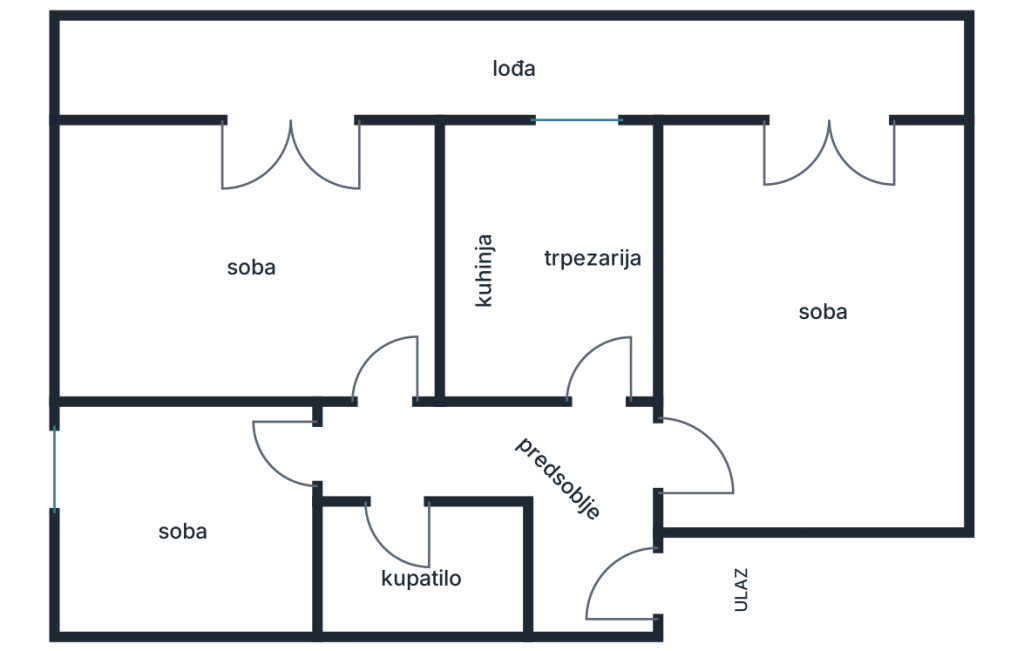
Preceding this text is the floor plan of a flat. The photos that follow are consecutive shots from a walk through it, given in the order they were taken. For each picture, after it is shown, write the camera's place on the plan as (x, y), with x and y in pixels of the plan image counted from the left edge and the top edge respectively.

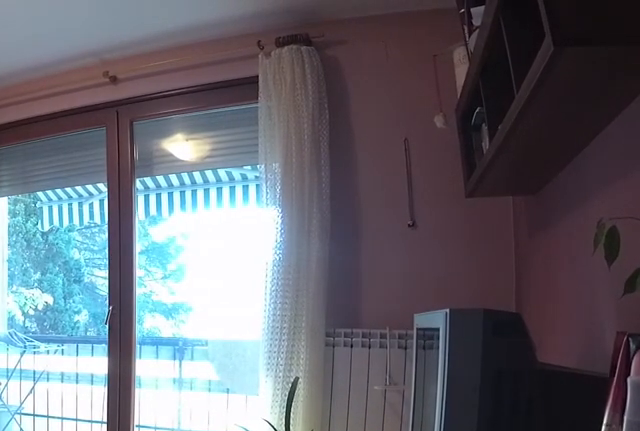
(364, 420)
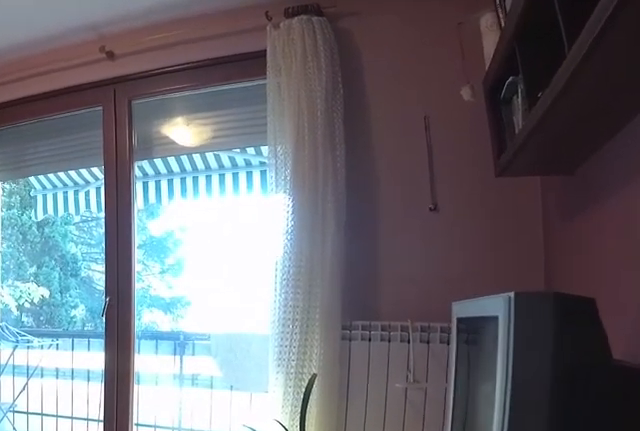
(345, 402)
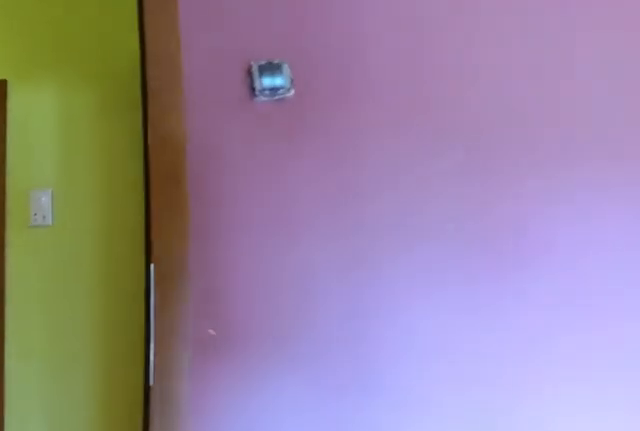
(328, 299)
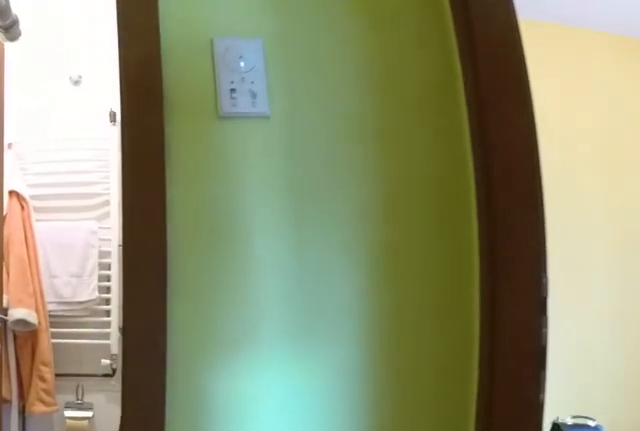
(395, 371)
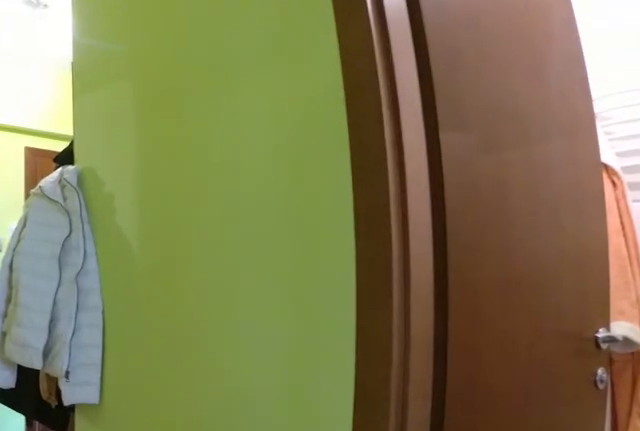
(370, 450)
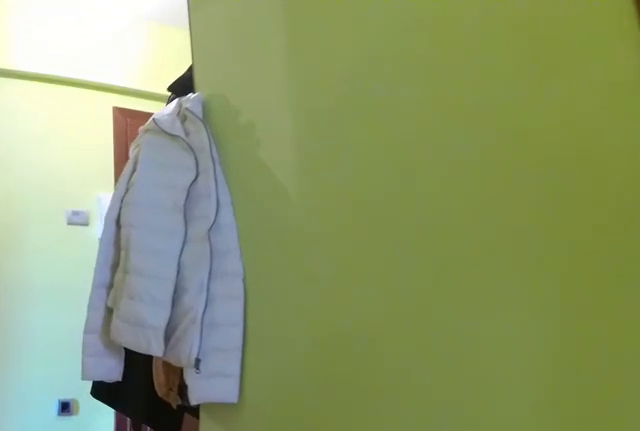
(421, 453)
